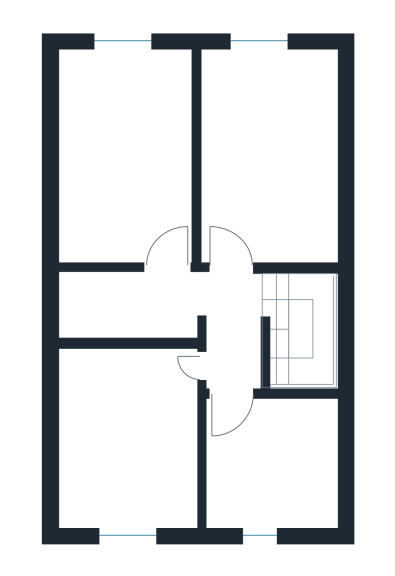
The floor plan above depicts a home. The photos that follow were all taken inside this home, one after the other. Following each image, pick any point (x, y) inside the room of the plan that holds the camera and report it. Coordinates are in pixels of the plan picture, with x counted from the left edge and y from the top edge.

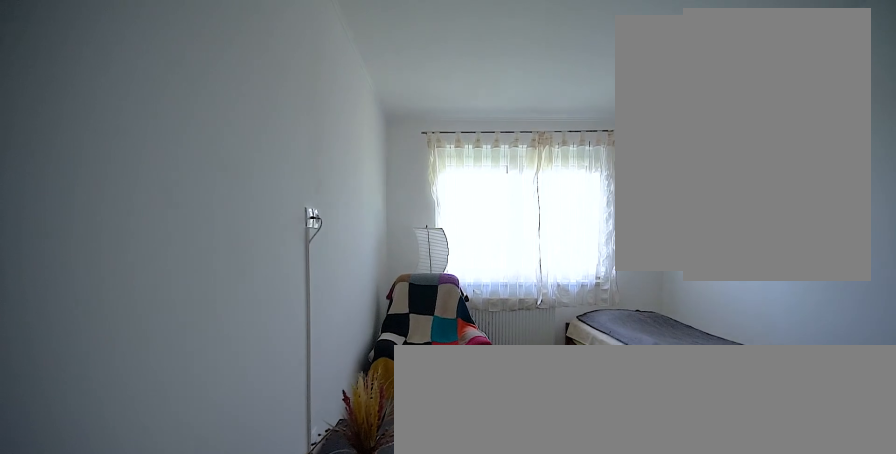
(273, 152)
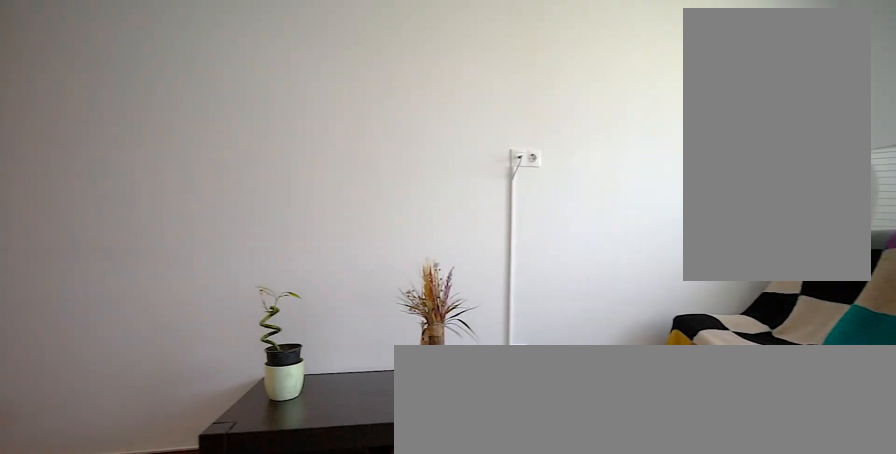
(273, 152)
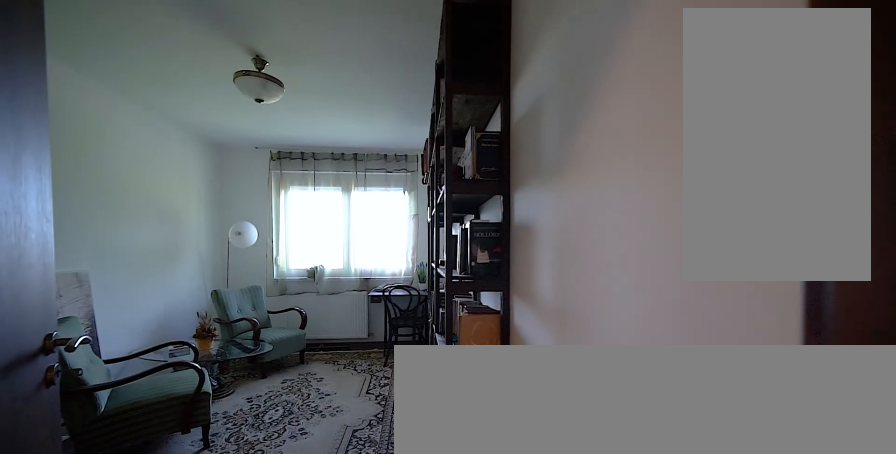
(123, 152)
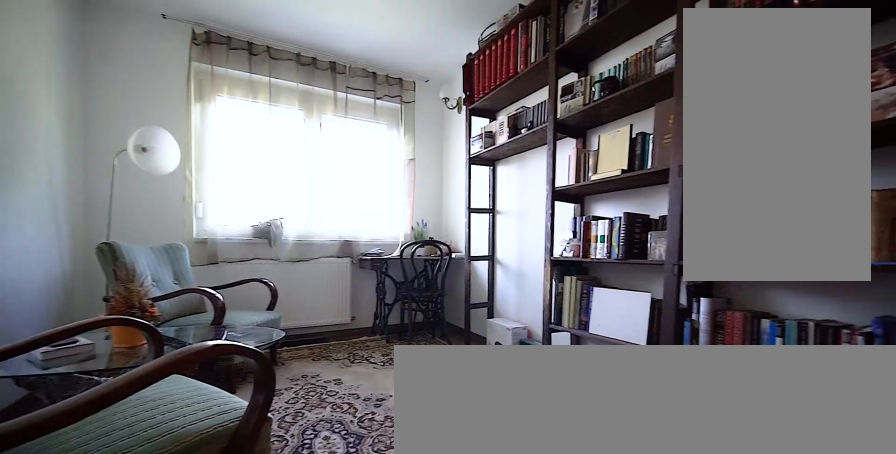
(123, 152)
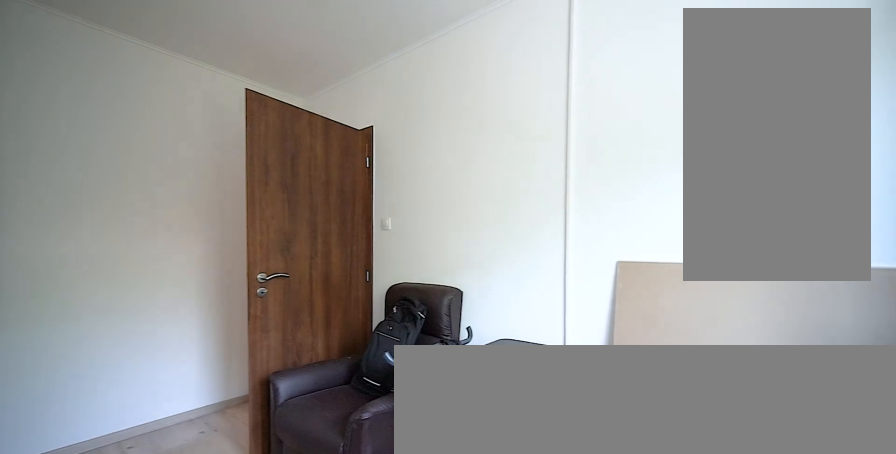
(123, 444)
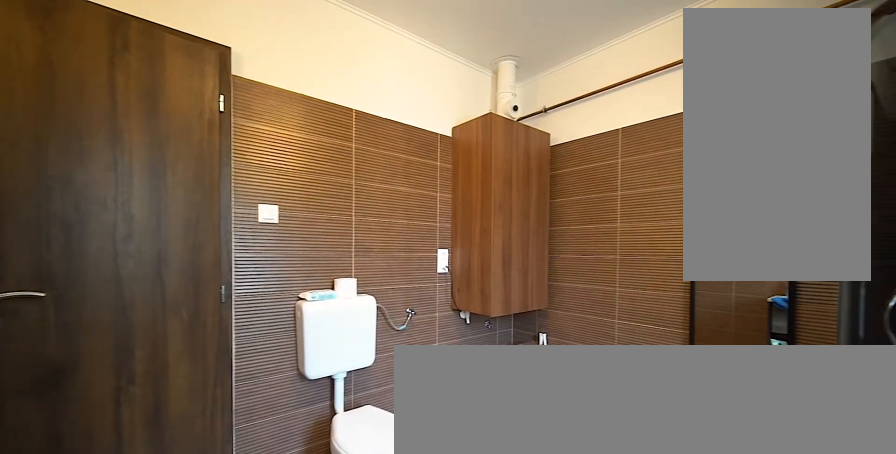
(272, 455)
